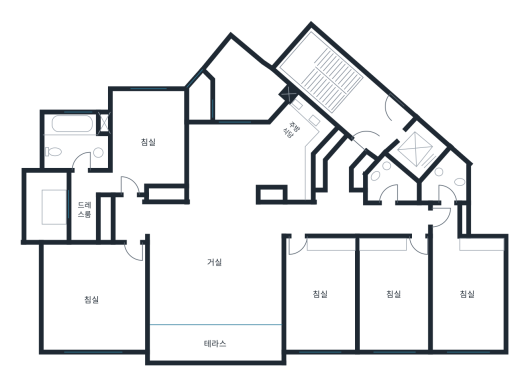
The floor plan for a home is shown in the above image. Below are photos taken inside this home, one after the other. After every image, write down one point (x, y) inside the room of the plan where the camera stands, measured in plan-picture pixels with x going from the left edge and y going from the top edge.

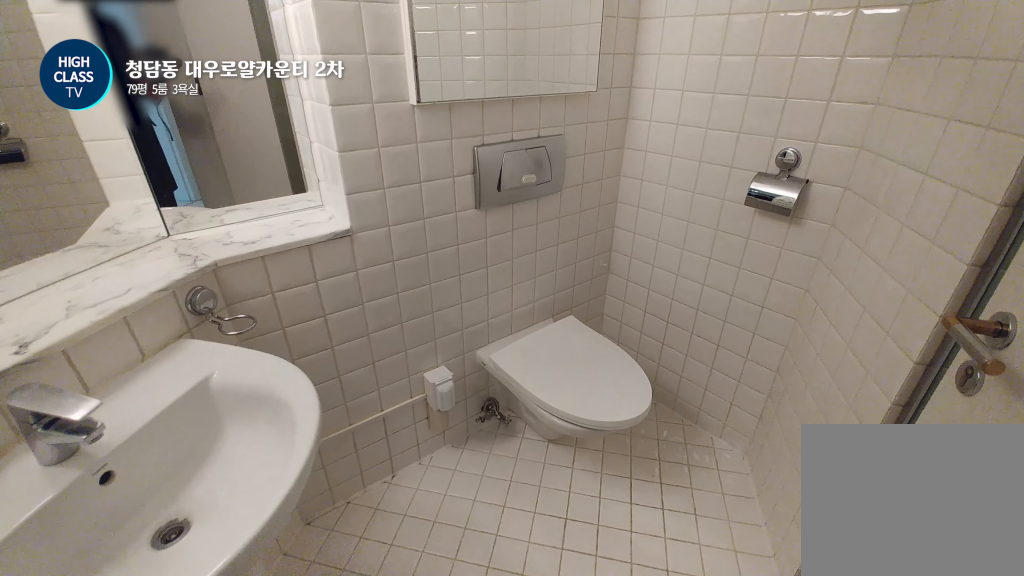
(390, 183)
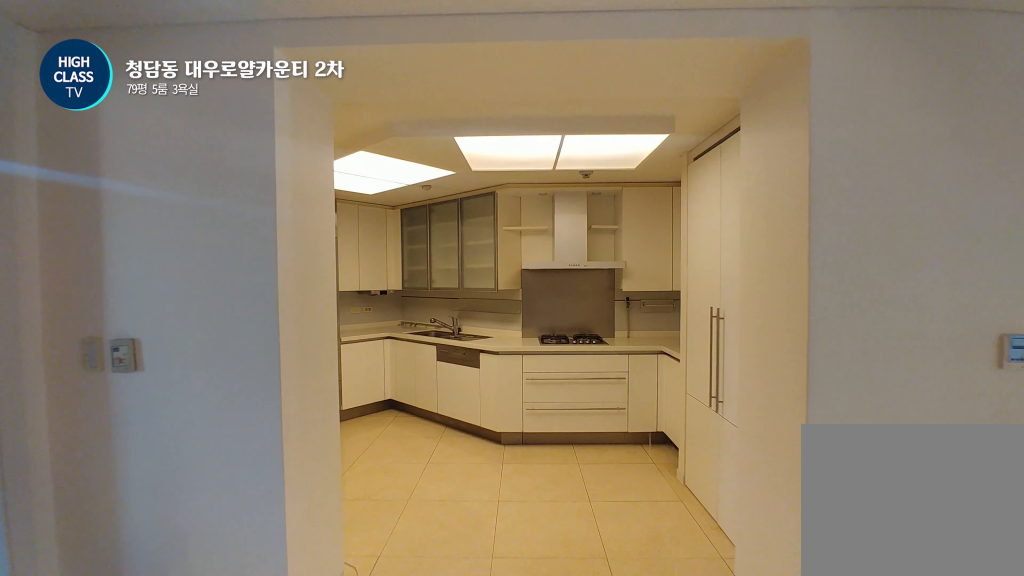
(257, 157)
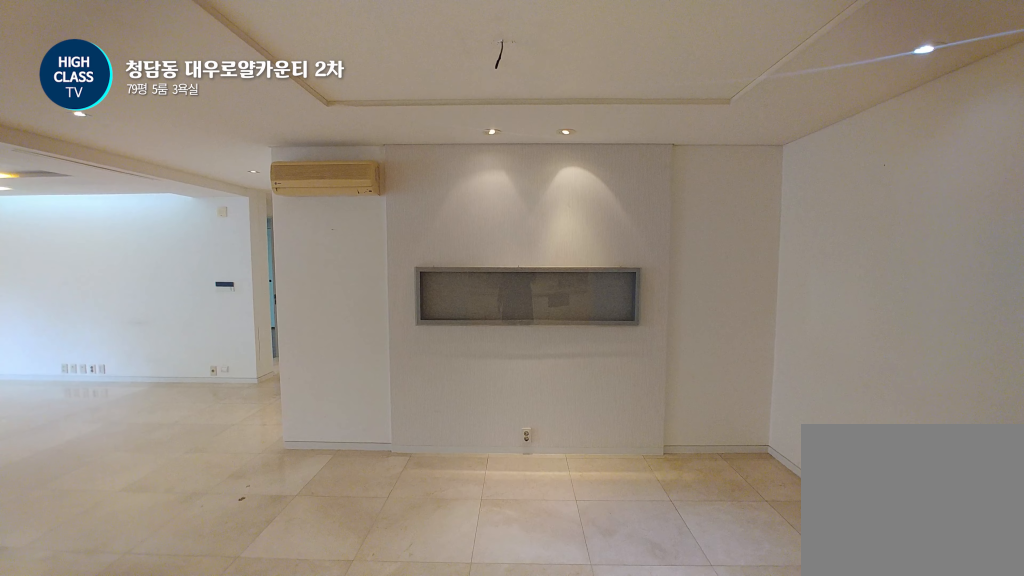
(257, 157)
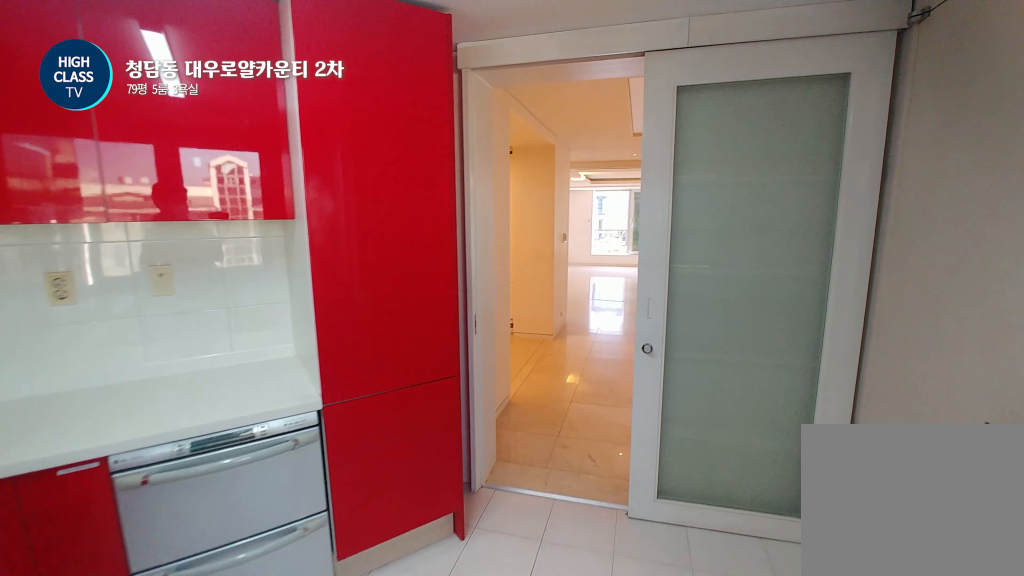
(246, 86)
